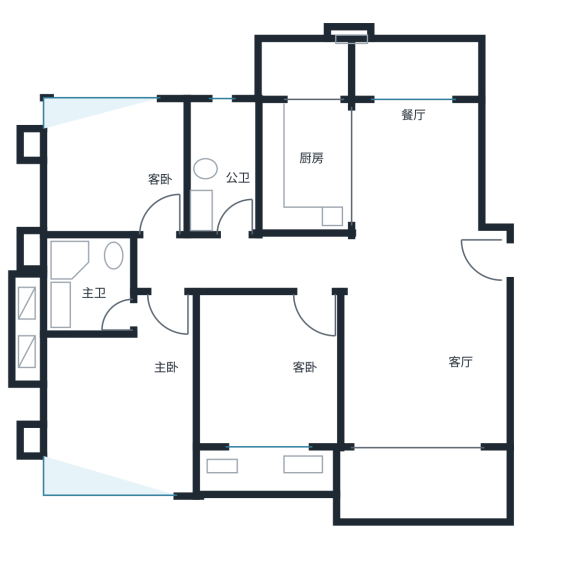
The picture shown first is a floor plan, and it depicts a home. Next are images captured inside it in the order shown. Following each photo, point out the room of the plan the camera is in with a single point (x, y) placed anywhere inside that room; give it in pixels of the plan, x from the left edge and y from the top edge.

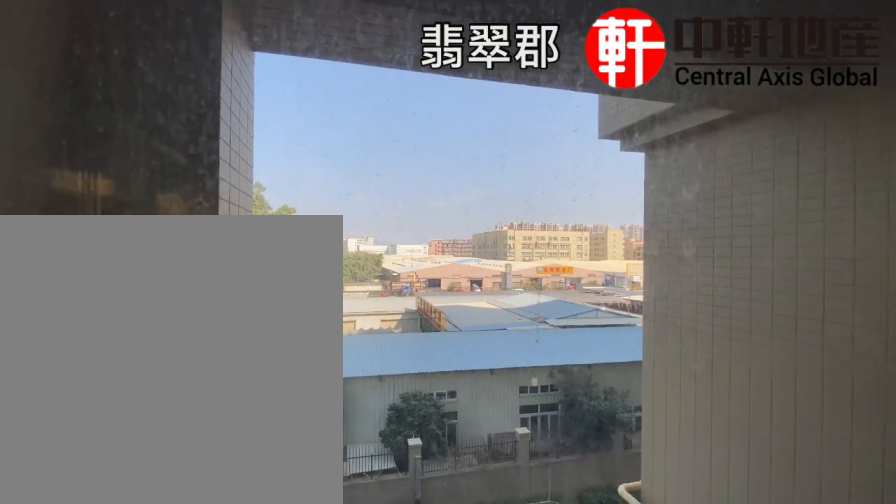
(416, 147)
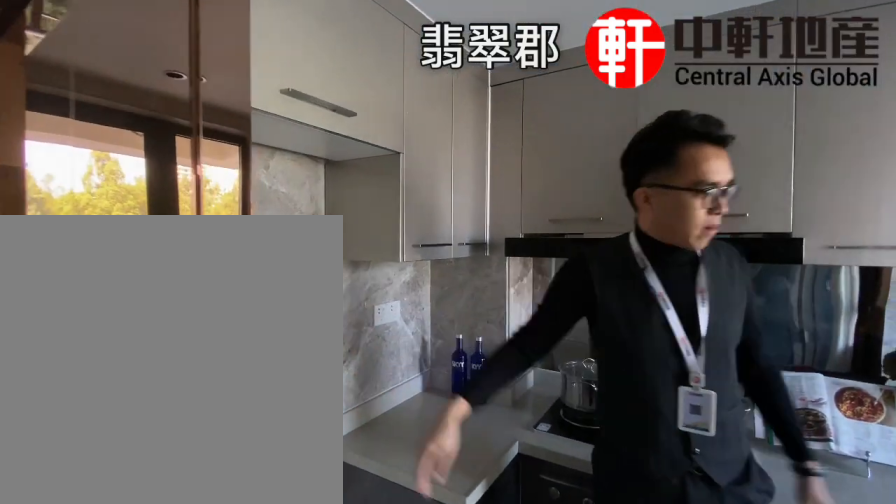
(317, 152)
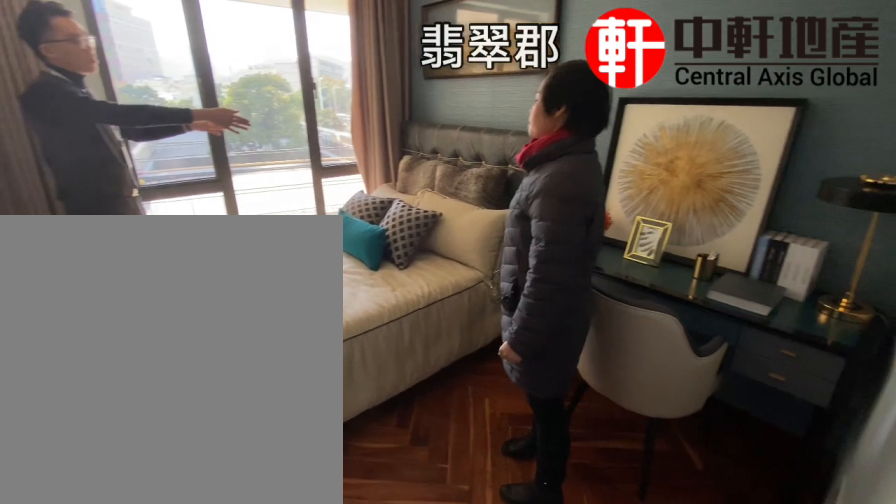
(269, 370)
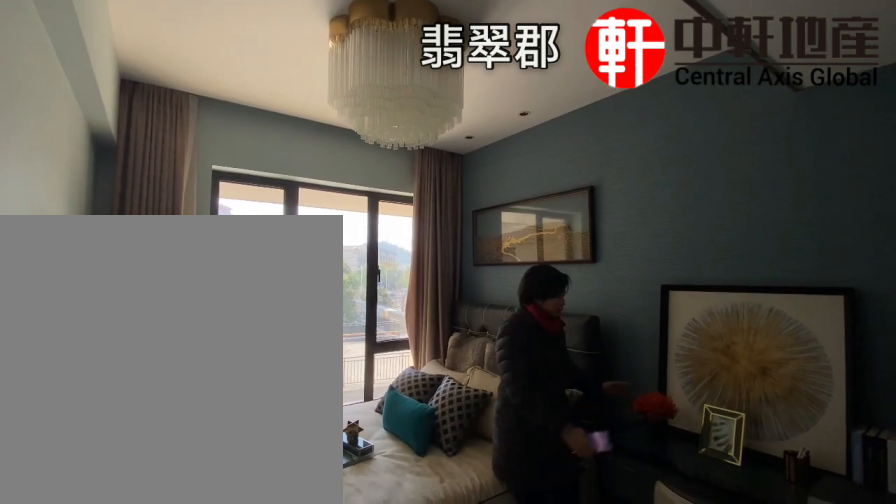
(269, 370)
